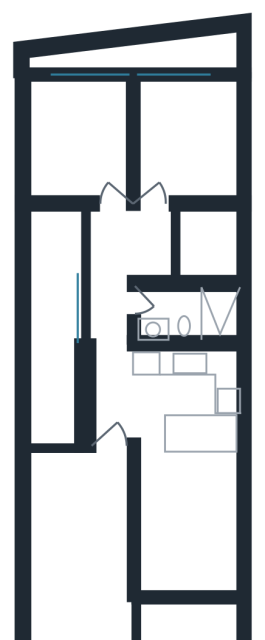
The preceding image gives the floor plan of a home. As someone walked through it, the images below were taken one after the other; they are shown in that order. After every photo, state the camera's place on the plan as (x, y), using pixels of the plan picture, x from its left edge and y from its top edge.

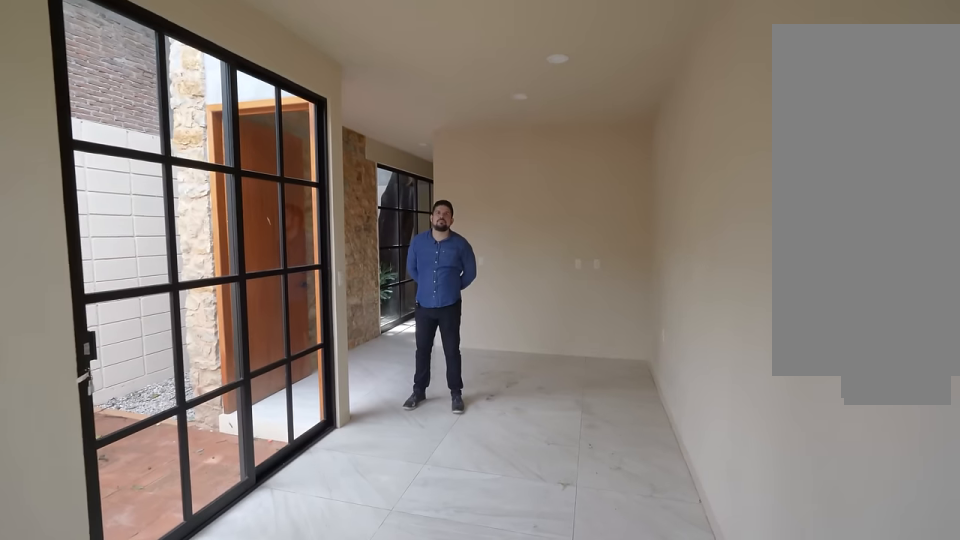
(228, 576)
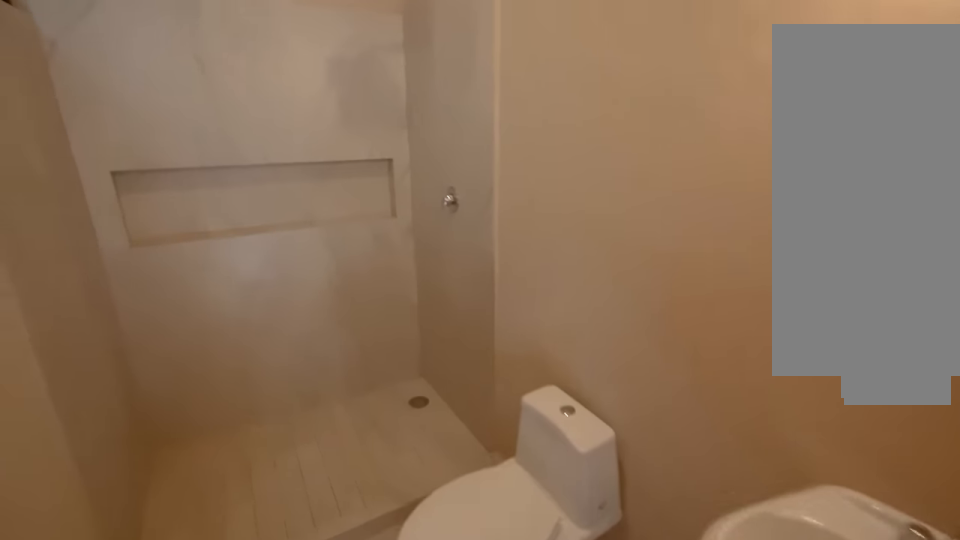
(141, 303)
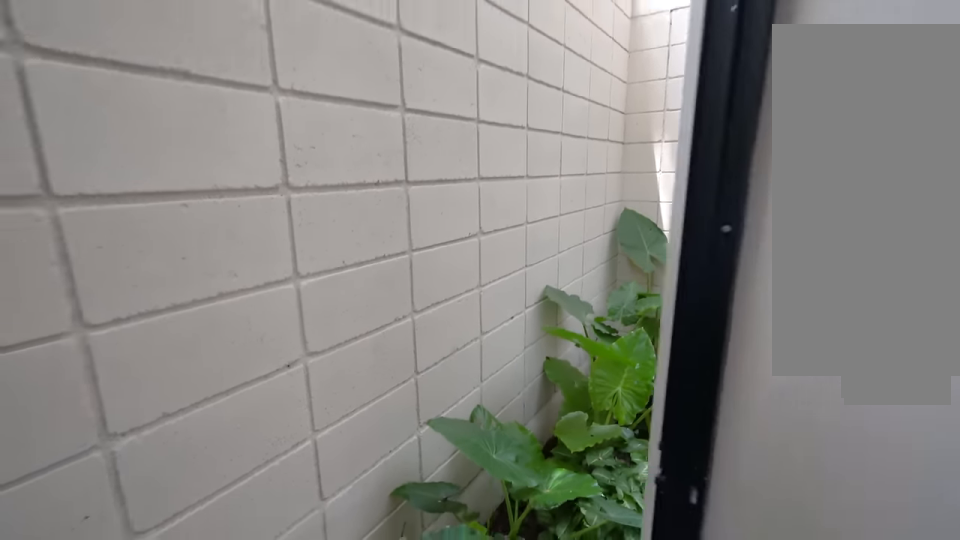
(86, 87)
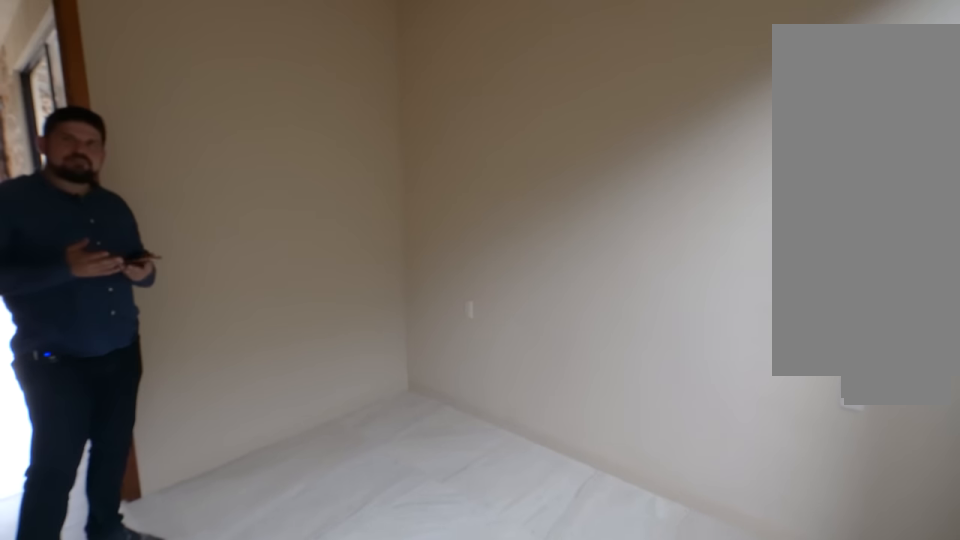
(104, 113)
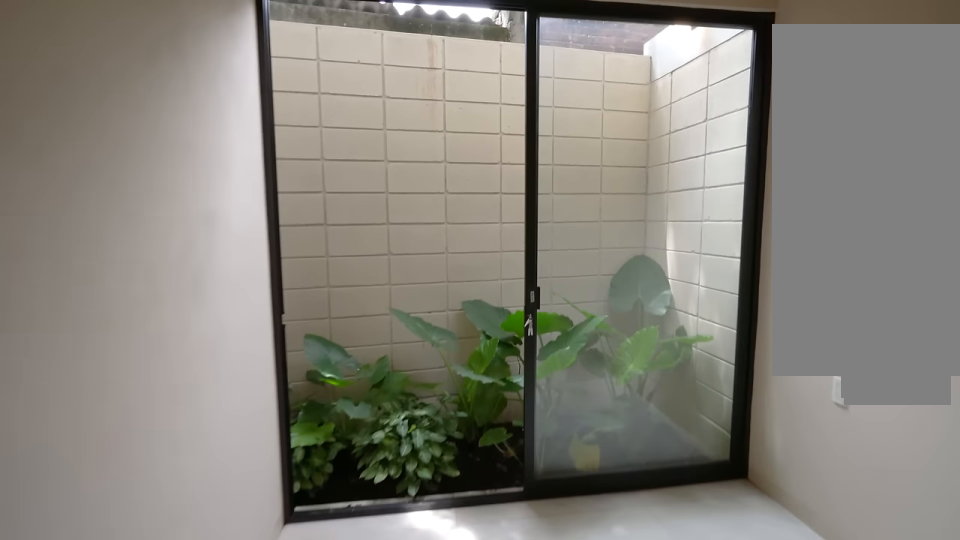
(162, 185)
